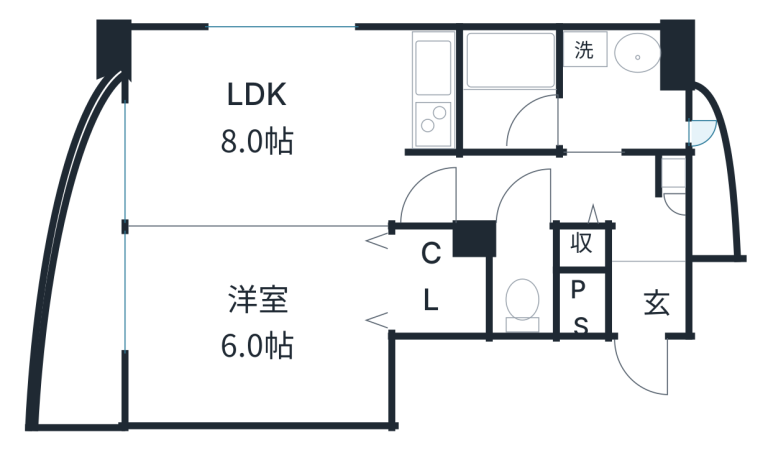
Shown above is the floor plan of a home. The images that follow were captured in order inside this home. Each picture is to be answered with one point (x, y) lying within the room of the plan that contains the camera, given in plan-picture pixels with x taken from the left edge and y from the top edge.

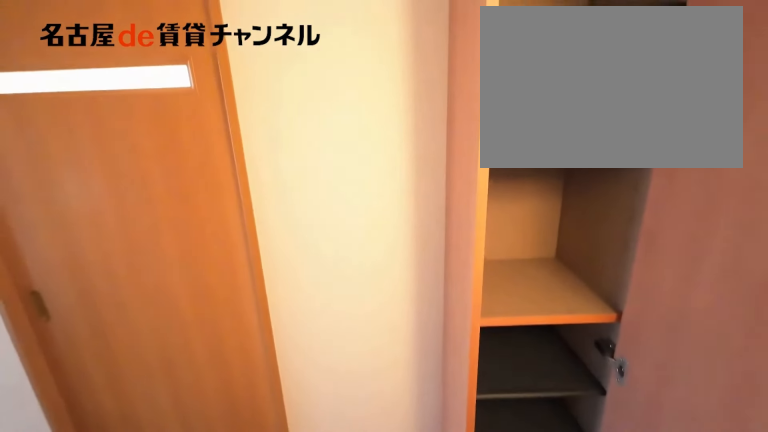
(673, 172)
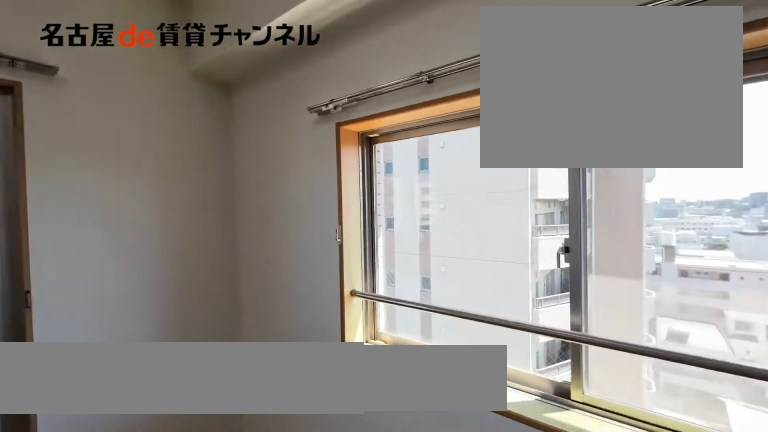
(264, 127)
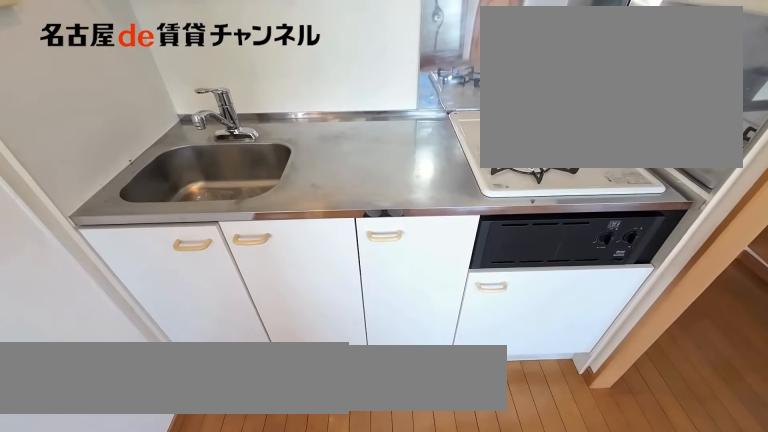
(437, 91)
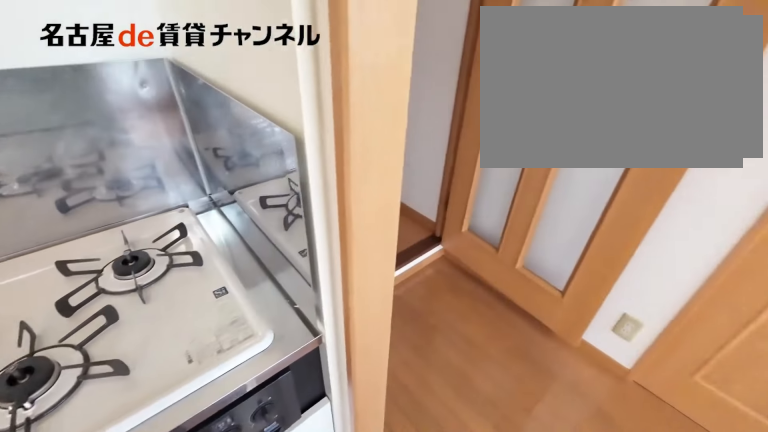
(437, 91)
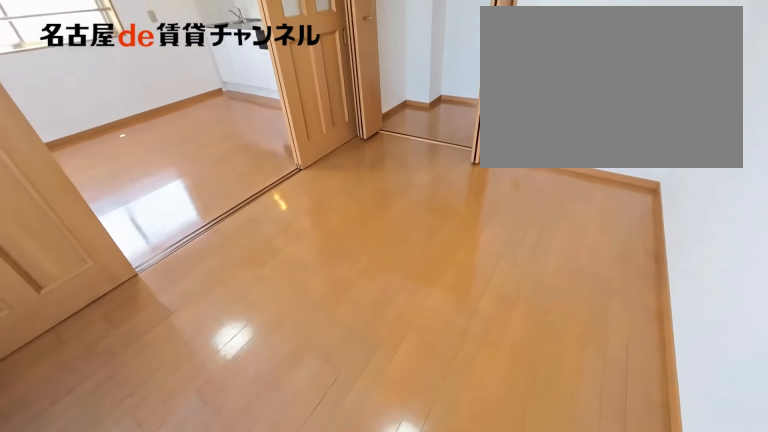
(257, 326)
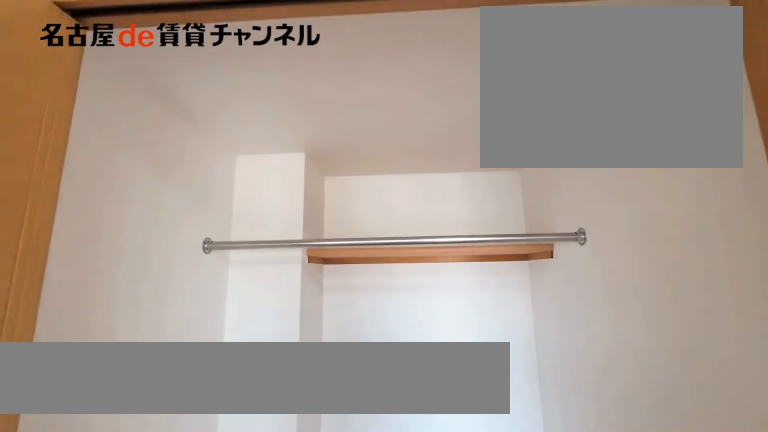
(439, 279)
